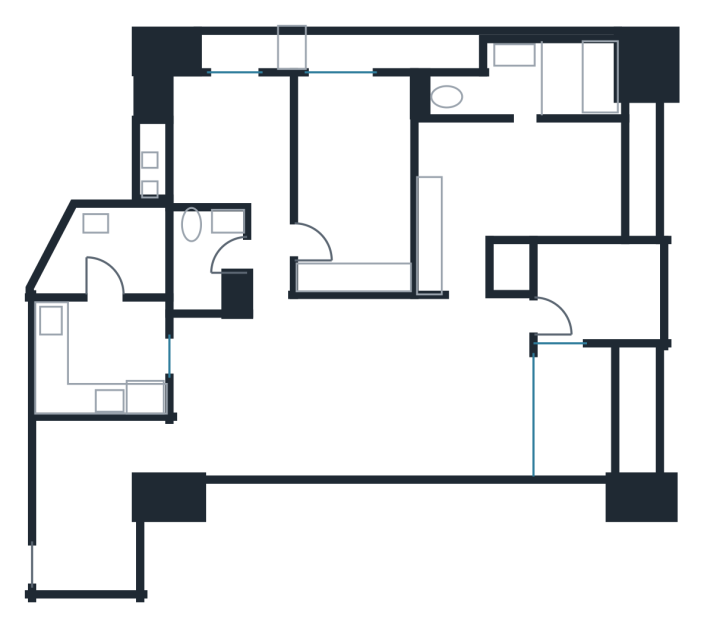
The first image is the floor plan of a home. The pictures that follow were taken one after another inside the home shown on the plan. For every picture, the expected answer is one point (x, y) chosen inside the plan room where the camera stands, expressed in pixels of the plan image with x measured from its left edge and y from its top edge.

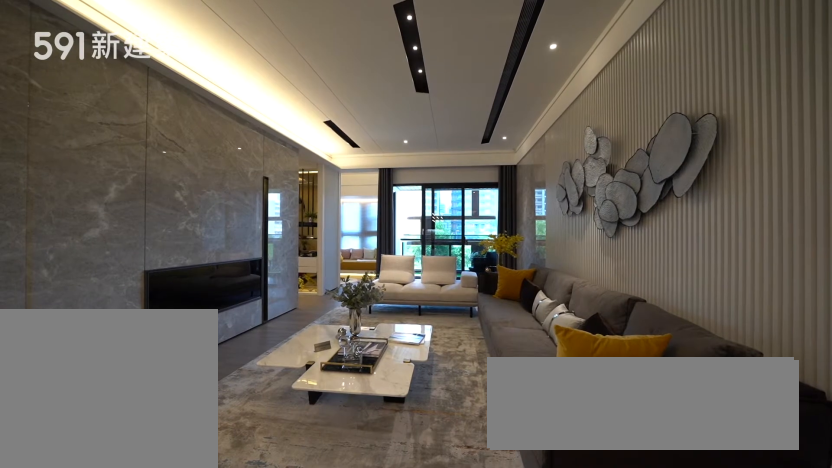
(420, 387)
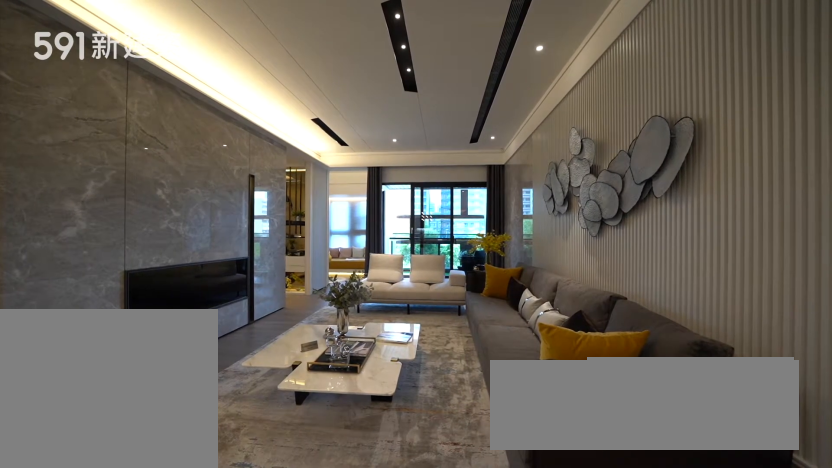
(420, 387)
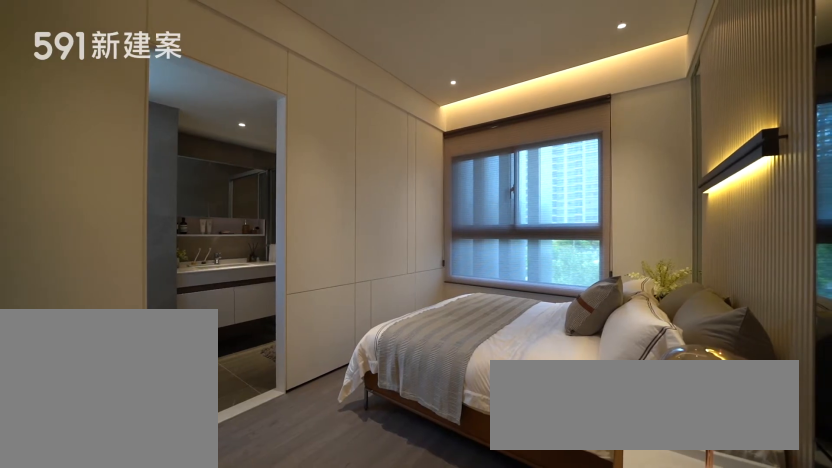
(514, 188)
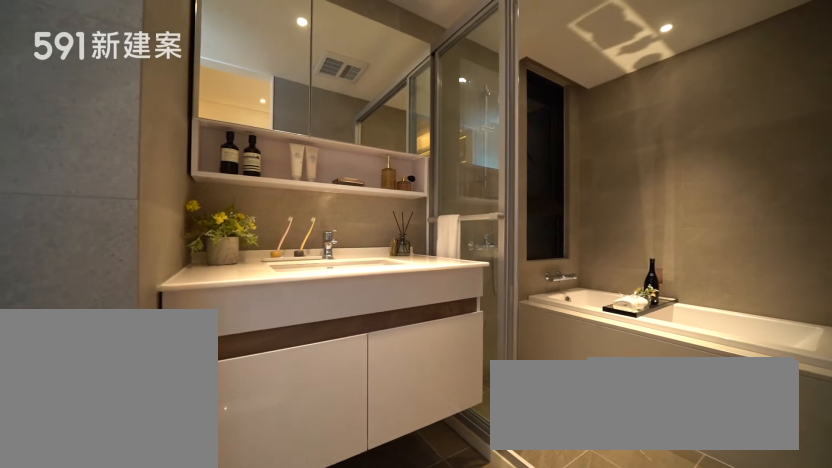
(528, 79)
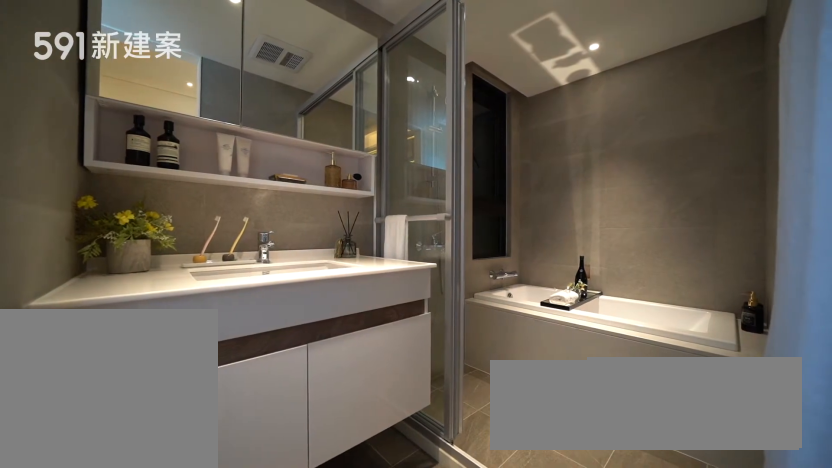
(528, 79)
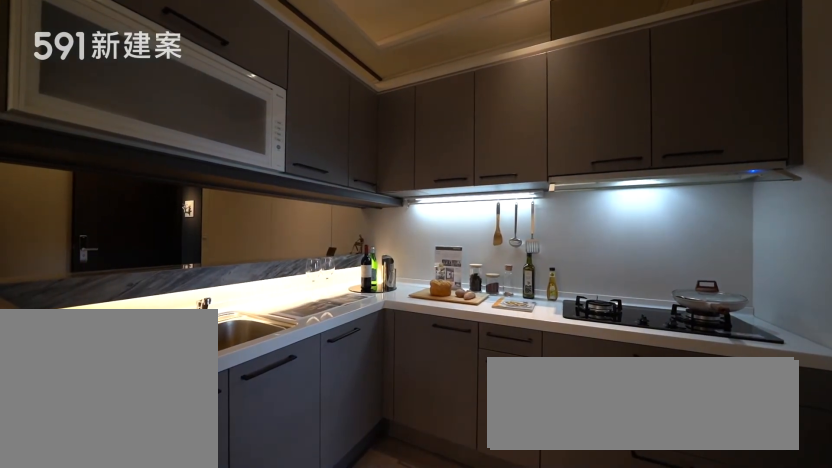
(102, 357)
